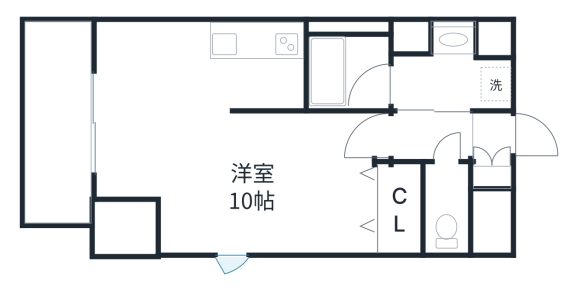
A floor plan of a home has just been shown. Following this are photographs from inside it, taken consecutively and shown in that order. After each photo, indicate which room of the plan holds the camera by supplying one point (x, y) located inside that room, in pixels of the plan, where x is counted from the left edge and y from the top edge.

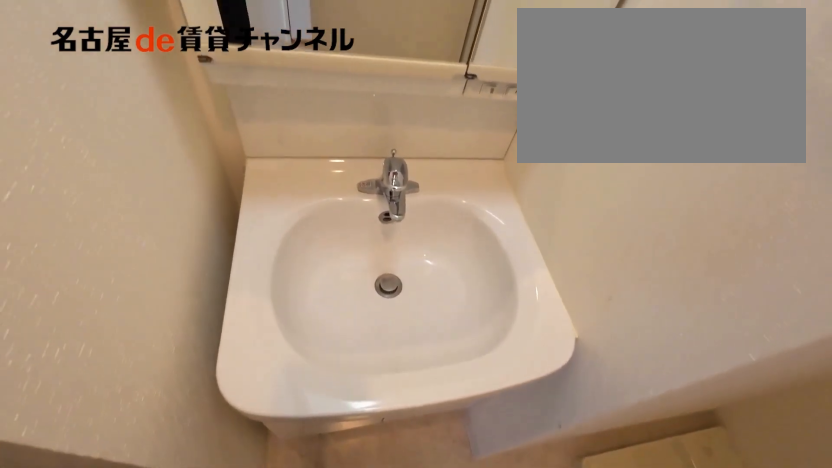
(450, 64)
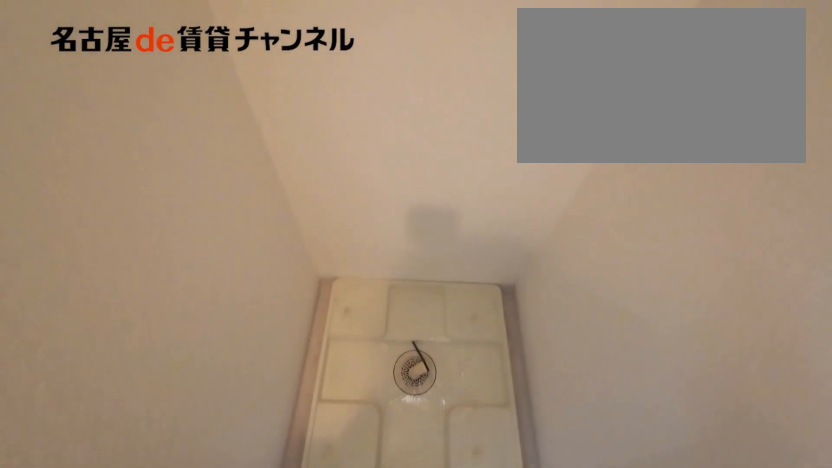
(450, 64)
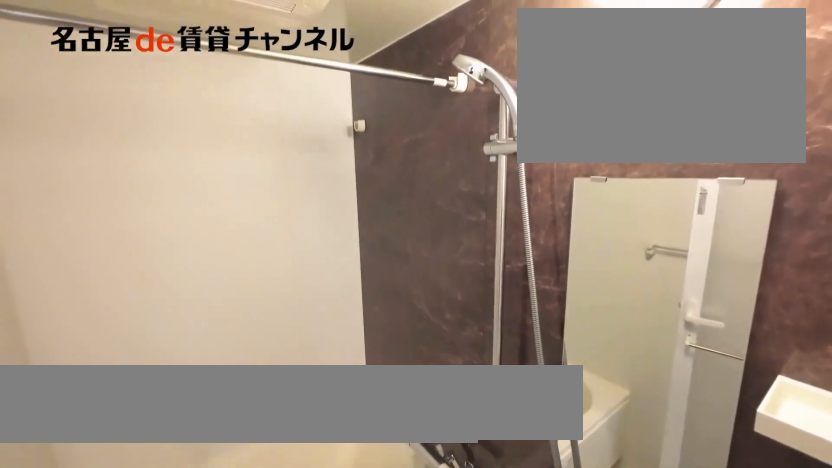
(350, 64)
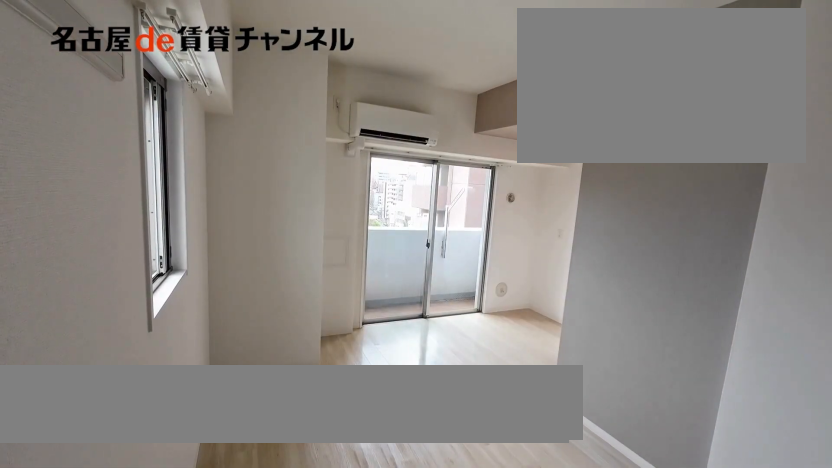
(261, 192)
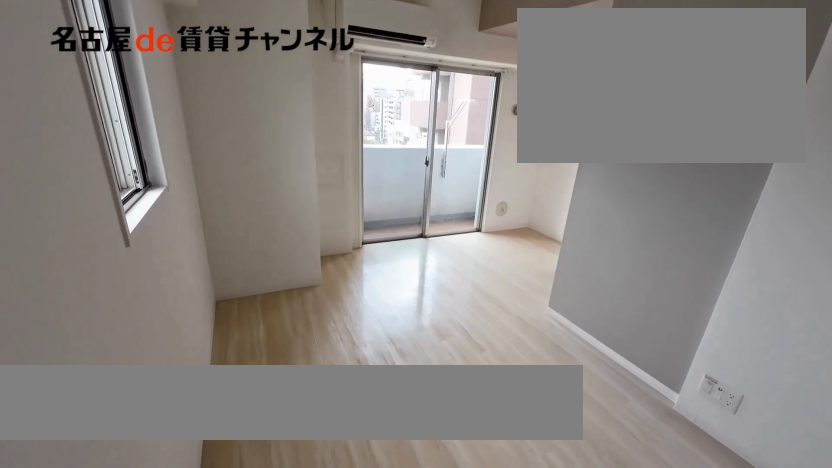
(261, 192)
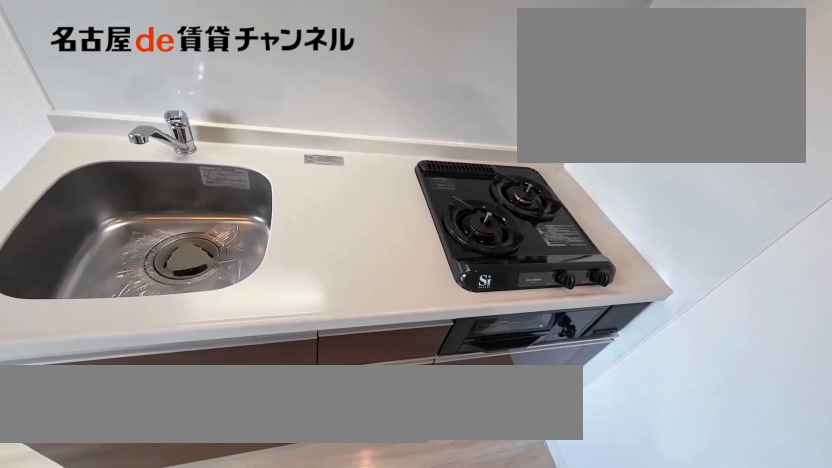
(258, 64)
